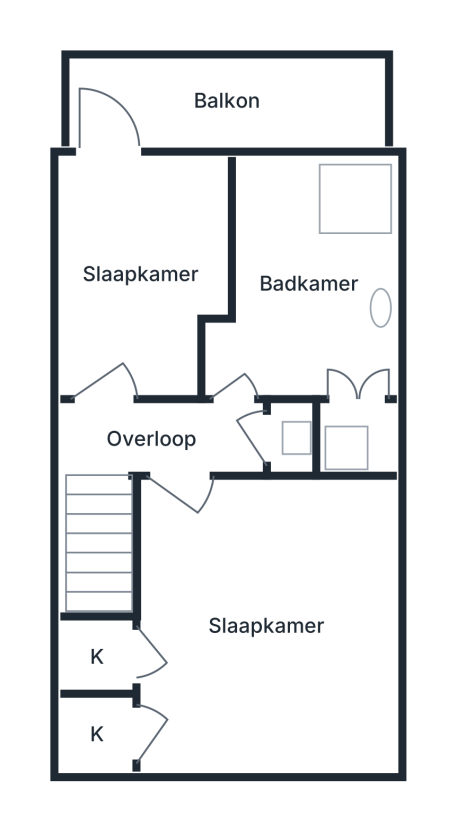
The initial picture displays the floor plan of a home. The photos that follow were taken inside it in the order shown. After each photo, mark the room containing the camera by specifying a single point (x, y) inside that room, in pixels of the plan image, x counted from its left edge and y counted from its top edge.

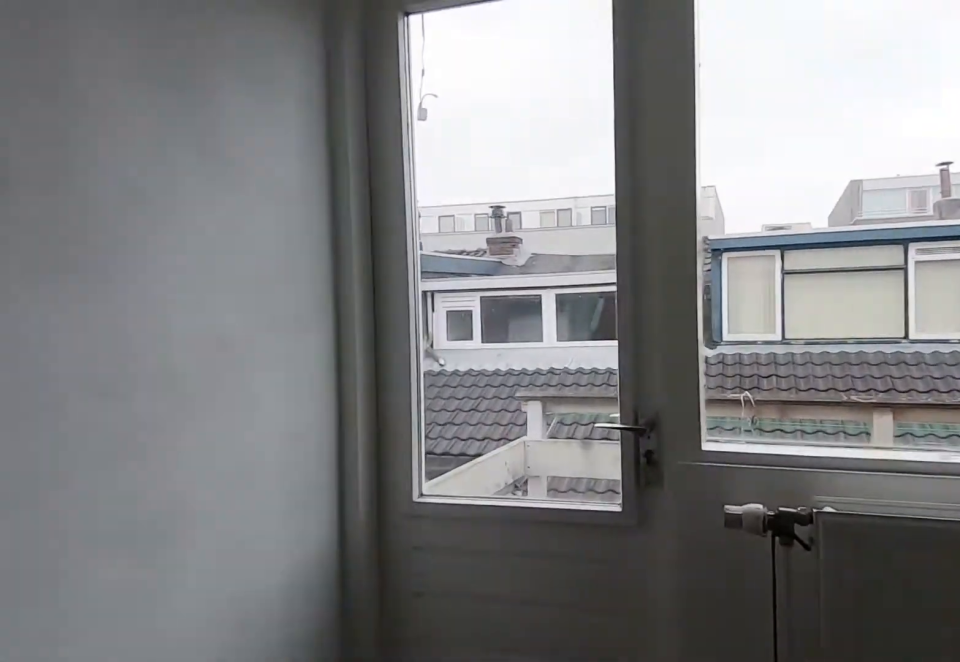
(145, 219)
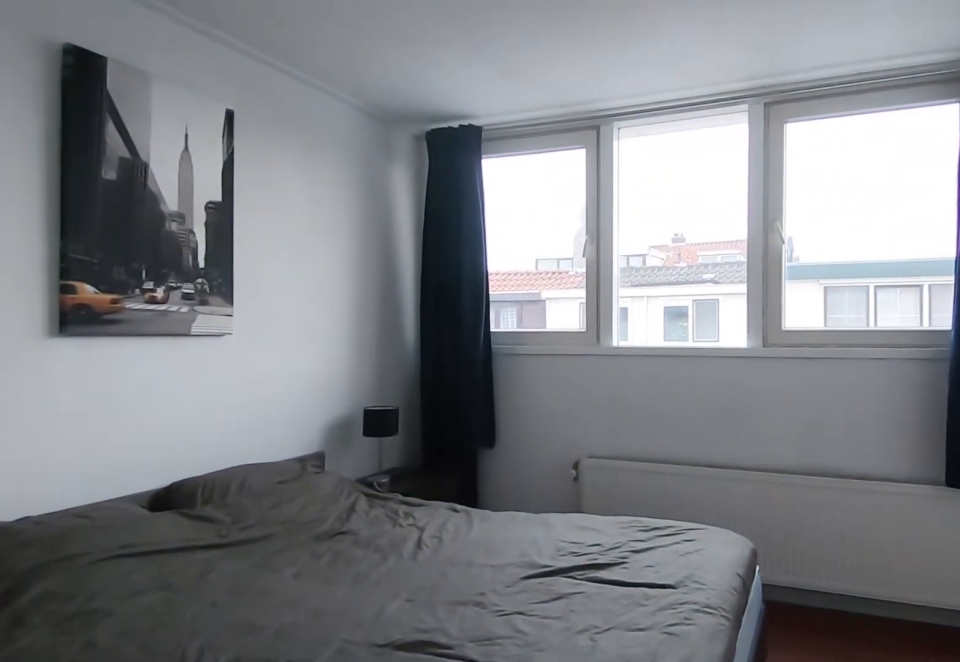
(377, 696)
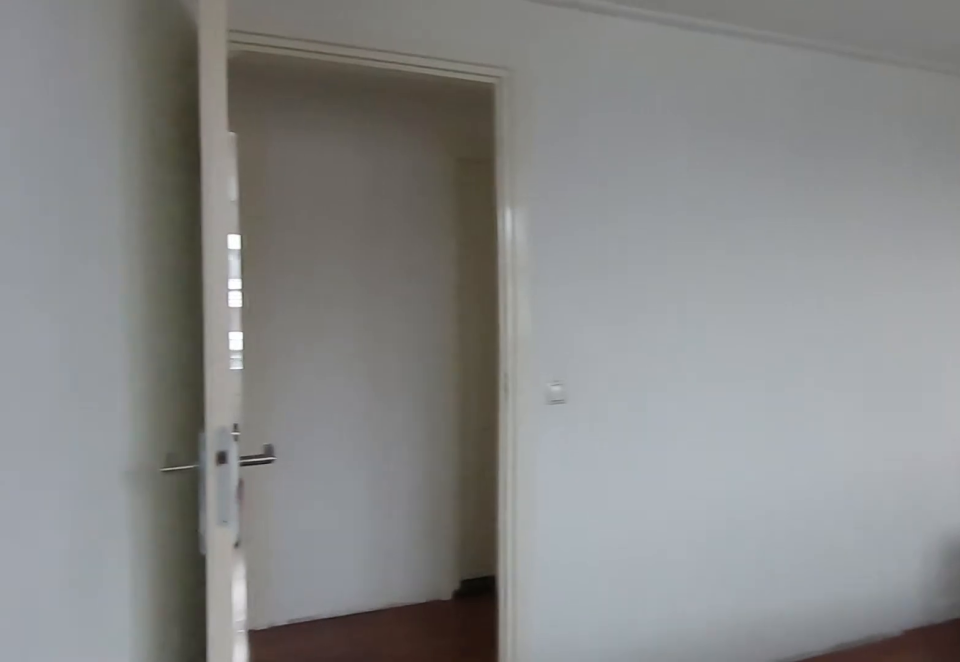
(377, 696)
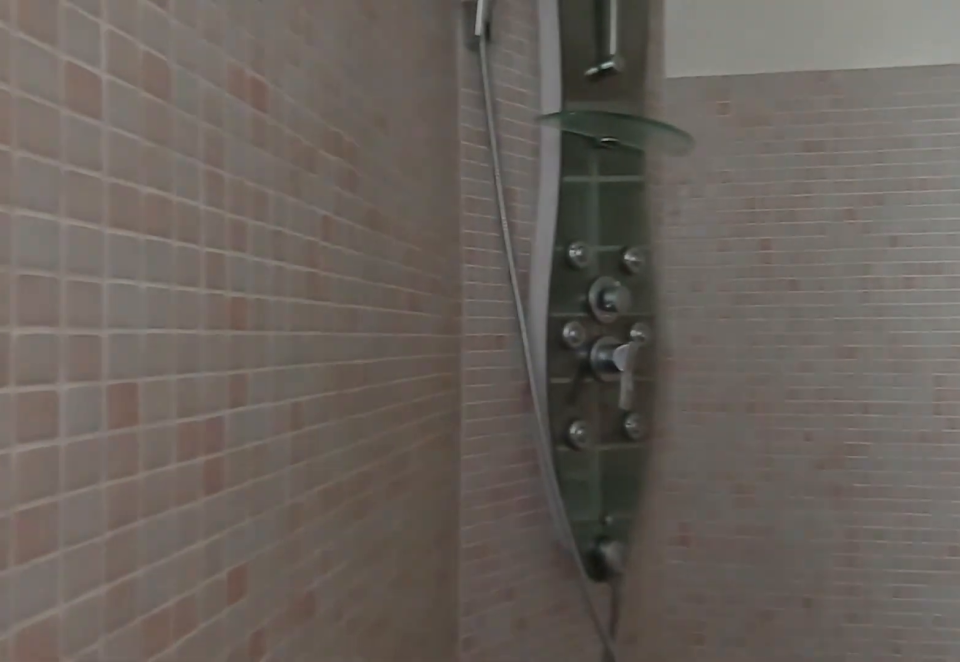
(295, 212)
